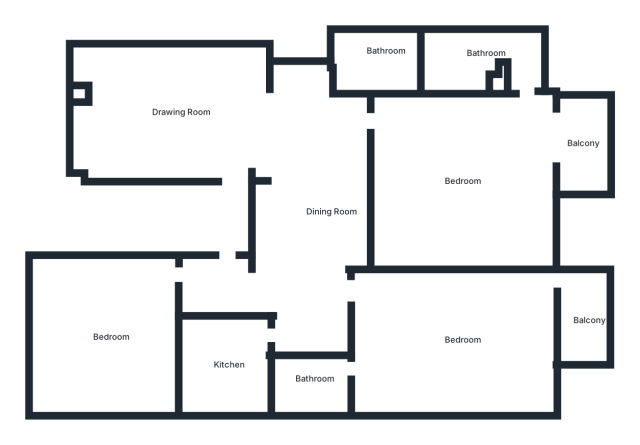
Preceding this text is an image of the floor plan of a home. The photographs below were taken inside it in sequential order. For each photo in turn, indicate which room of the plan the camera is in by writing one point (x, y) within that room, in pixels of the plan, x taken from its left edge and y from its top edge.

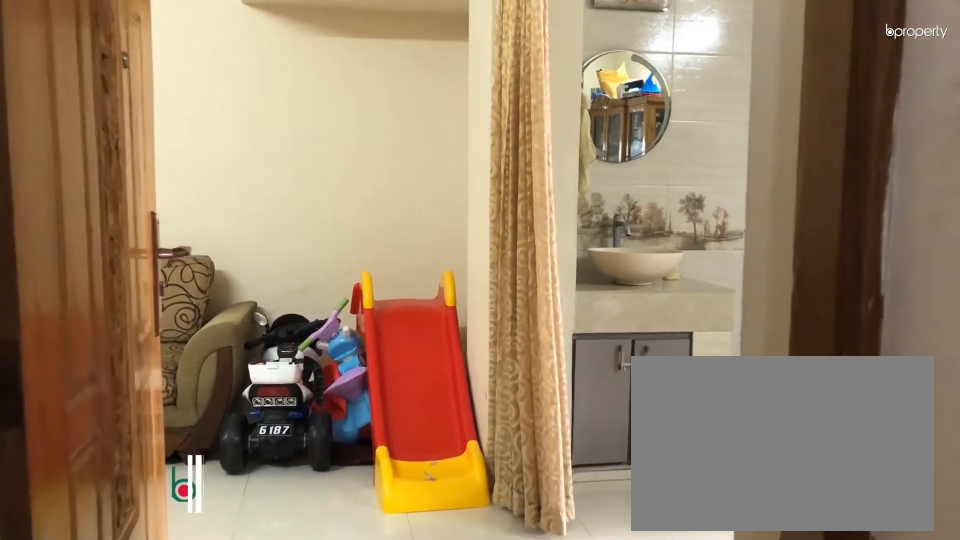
(220, 147)
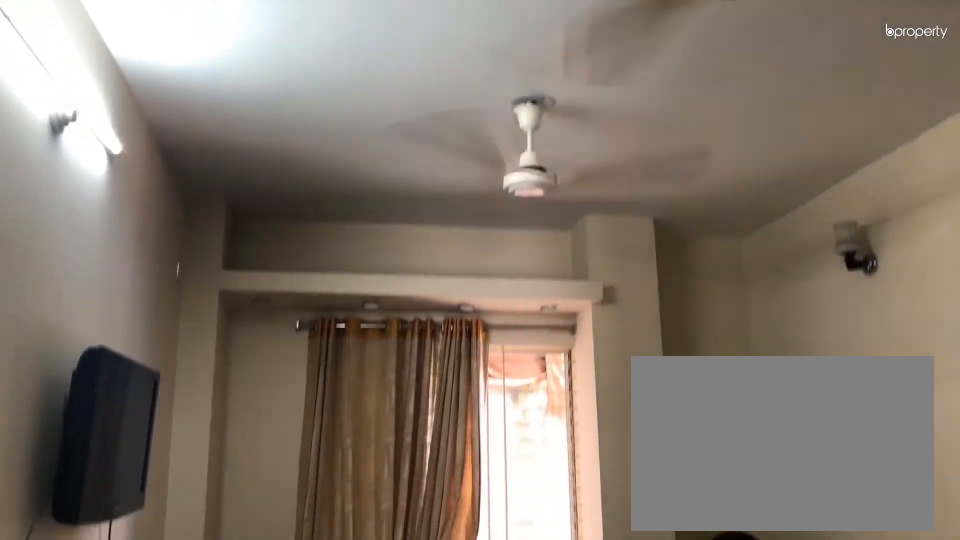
(148, 103)
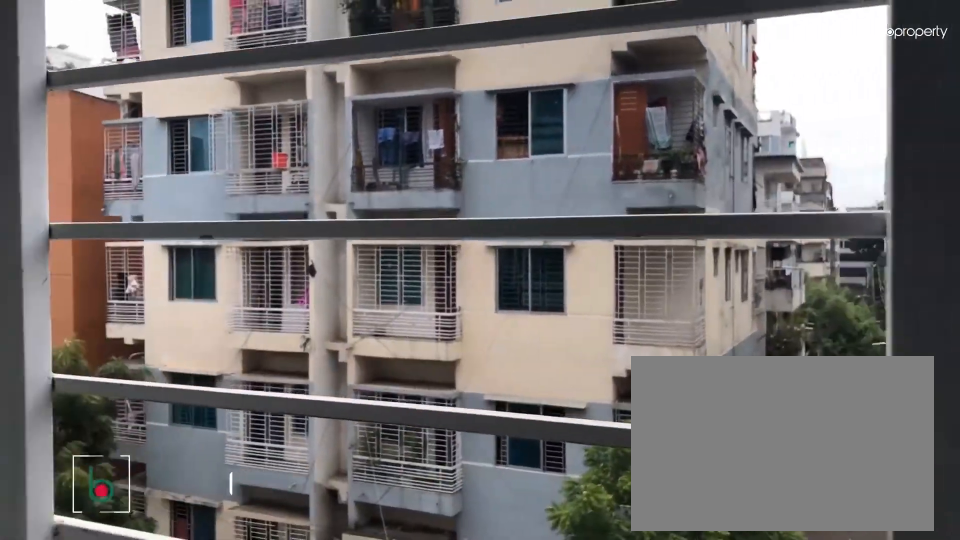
(578, 149)
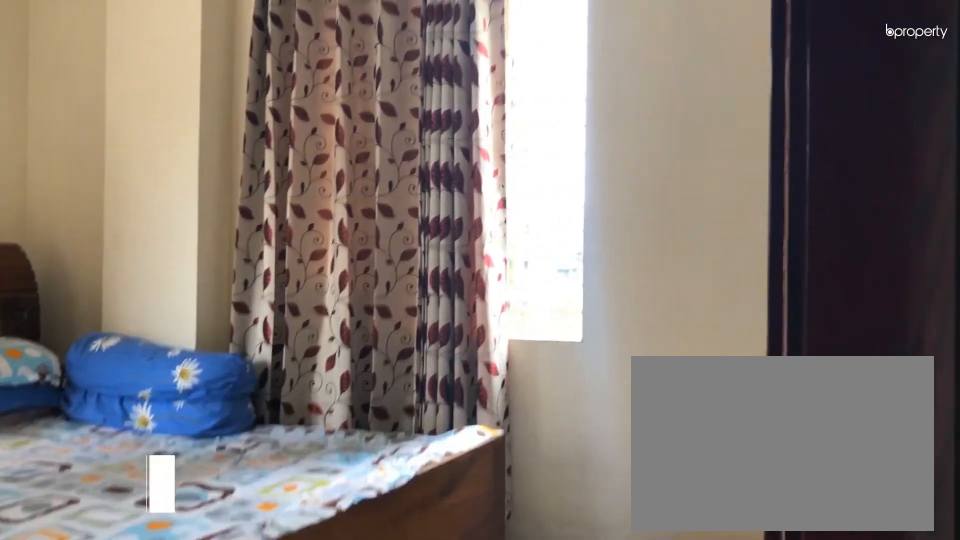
(446, 345)
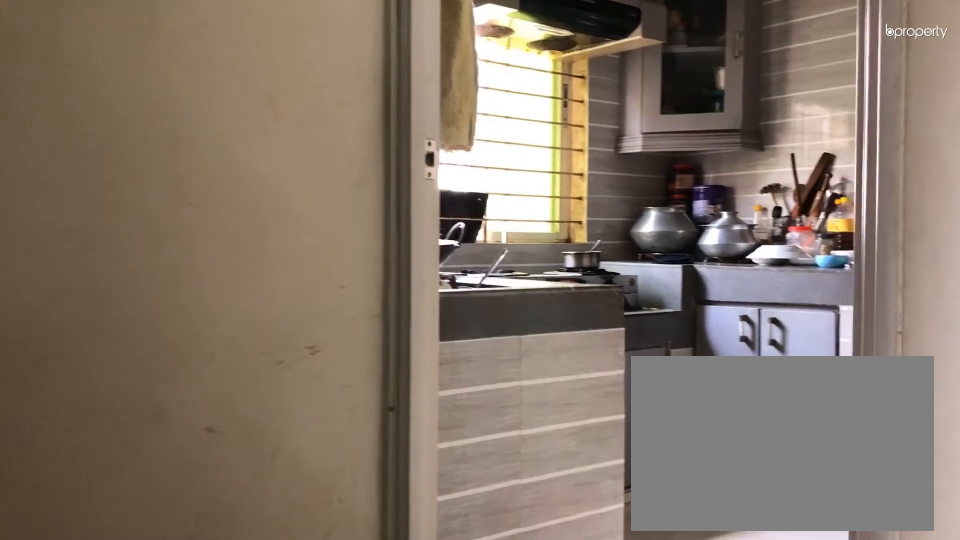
(276, 334)
